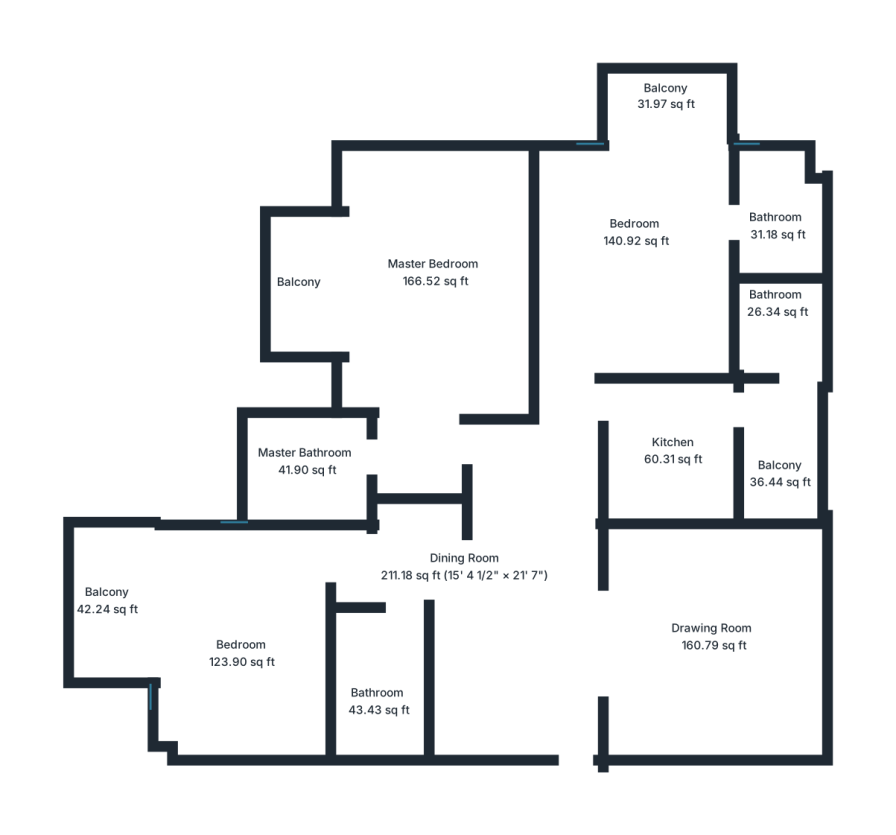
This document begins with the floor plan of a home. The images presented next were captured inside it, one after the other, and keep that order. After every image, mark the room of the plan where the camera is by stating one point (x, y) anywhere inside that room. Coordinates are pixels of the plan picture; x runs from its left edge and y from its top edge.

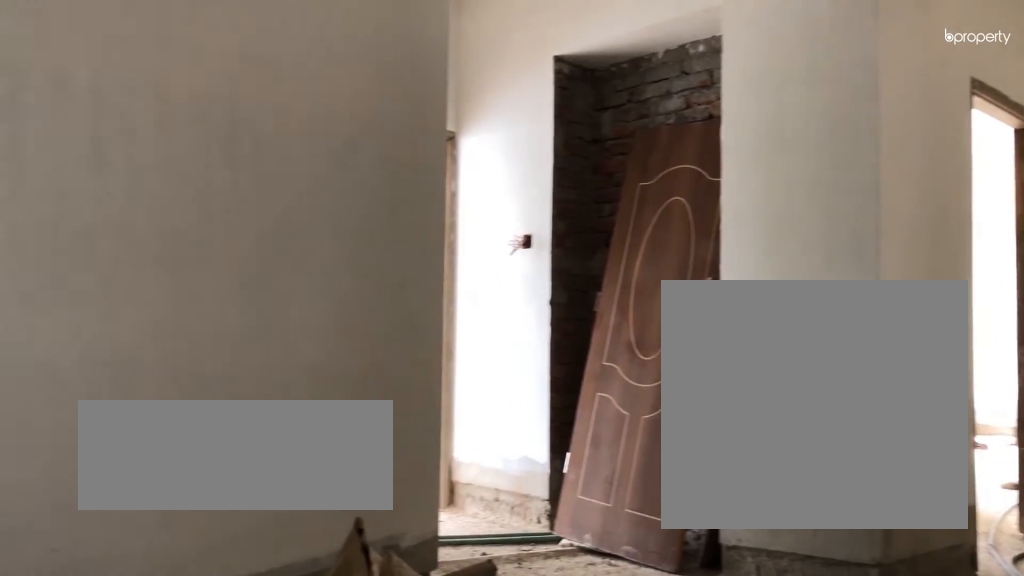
(507, 668)
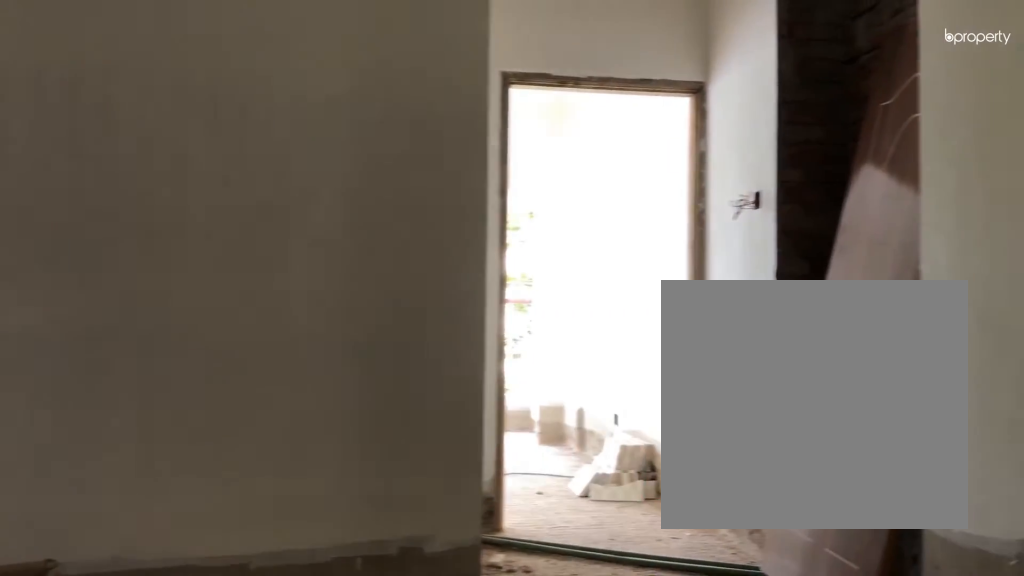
(507, 668)
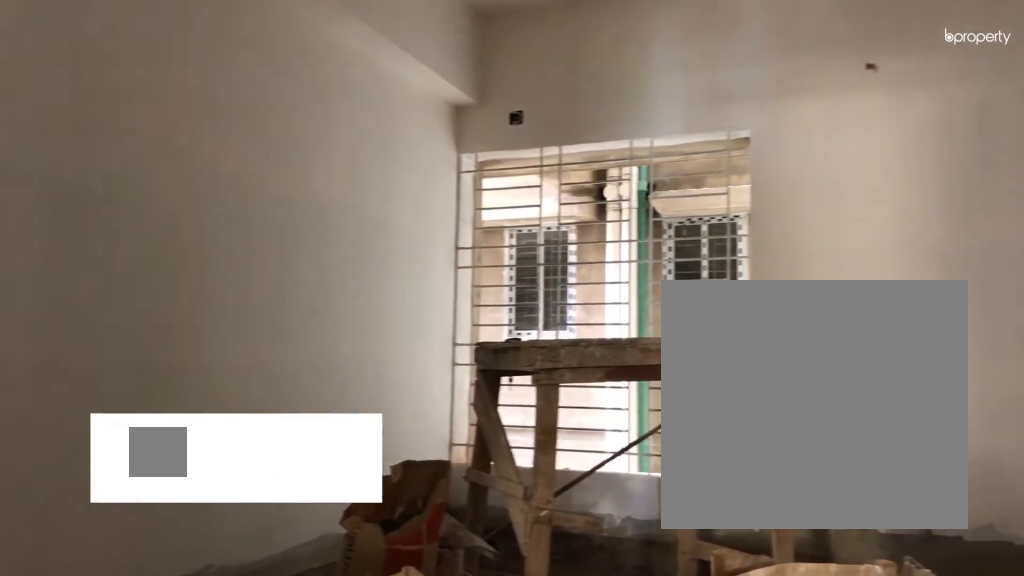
(715, 643)
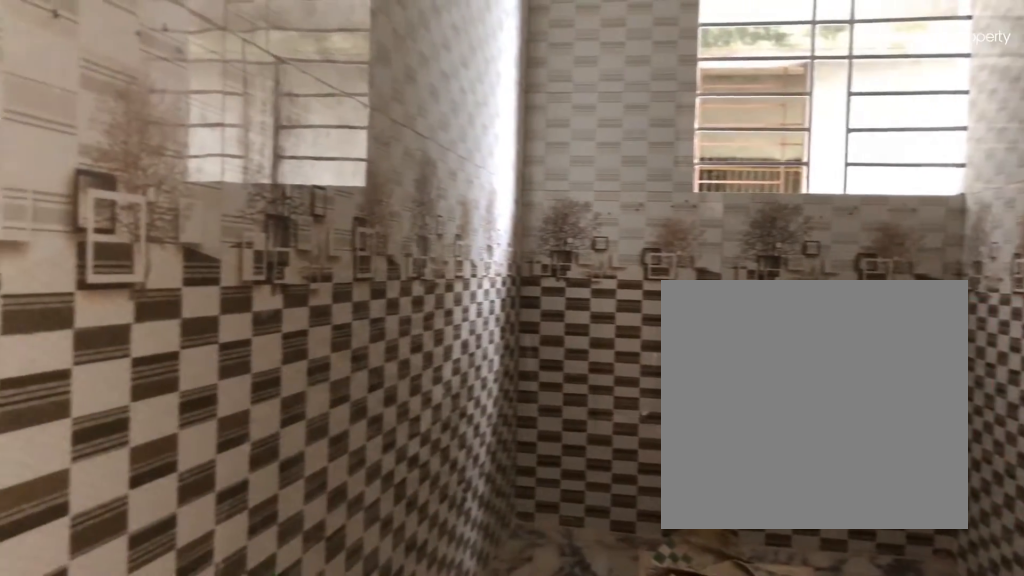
(377, 702)
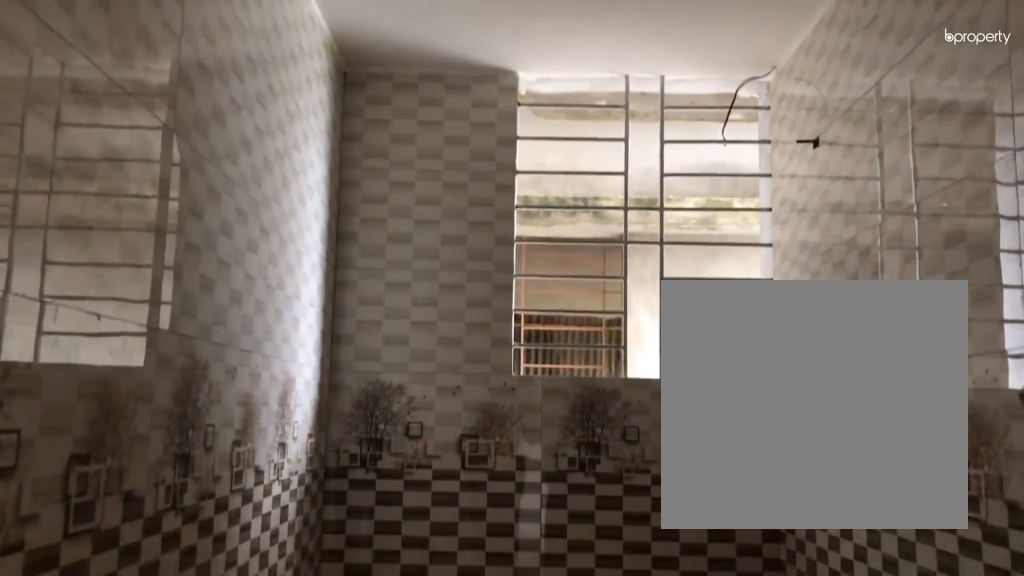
(377, 702)
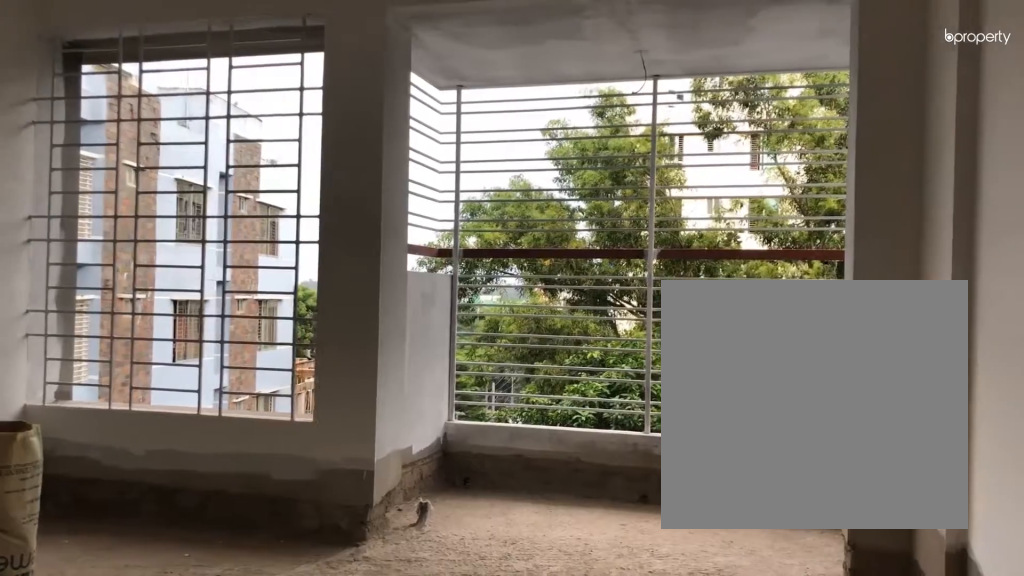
(243, 652)
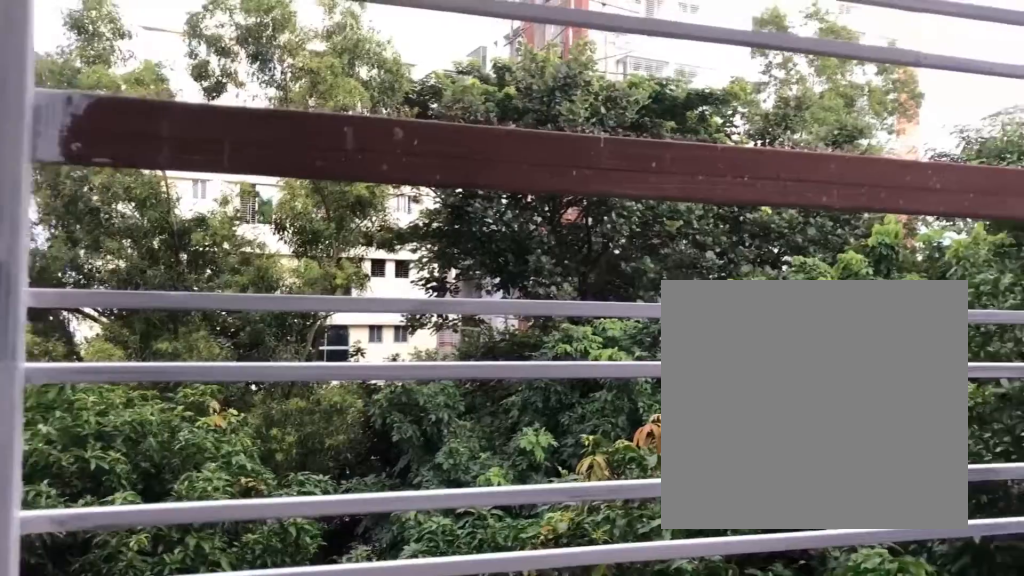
(110, 595)
